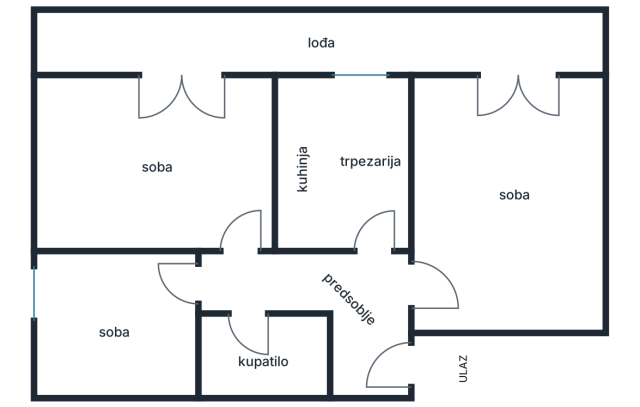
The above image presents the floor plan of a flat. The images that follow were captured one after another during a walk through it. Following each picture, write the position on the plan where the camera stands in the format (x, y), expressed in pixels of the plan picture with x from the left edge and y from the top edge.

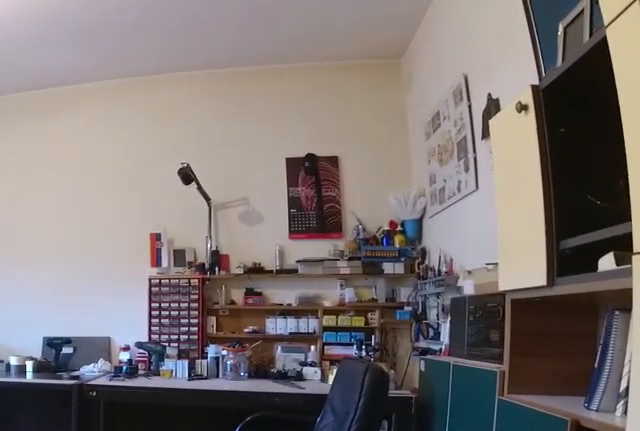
(403, 284)
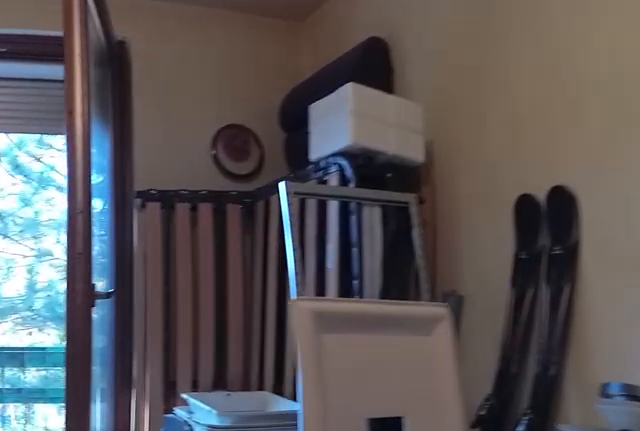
(479, 228)
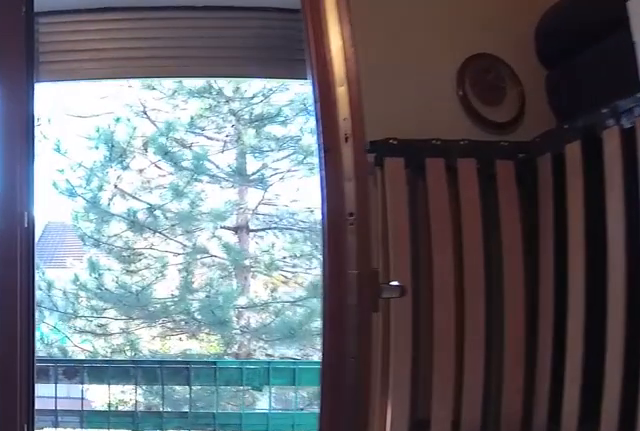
(488, 194)
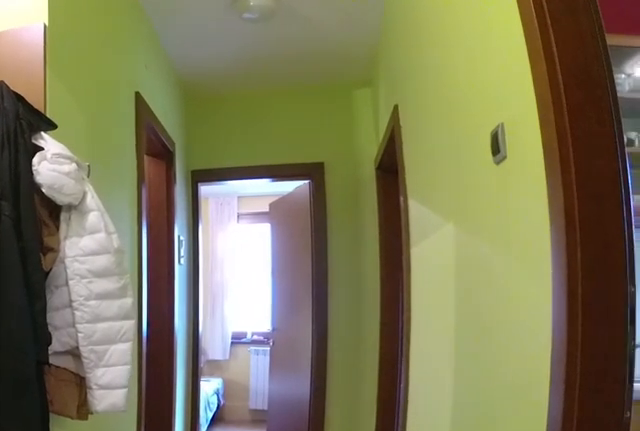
(399, 282)
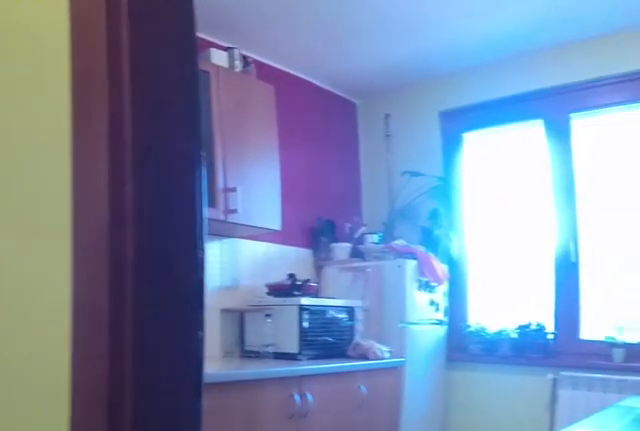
(407, 287)
